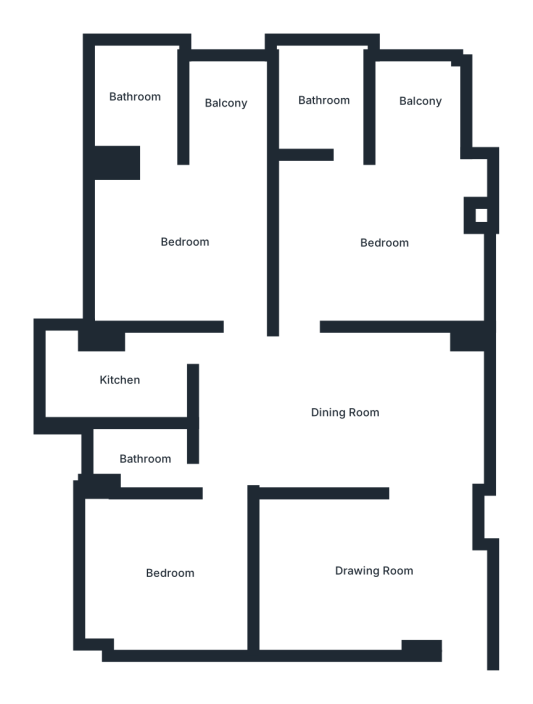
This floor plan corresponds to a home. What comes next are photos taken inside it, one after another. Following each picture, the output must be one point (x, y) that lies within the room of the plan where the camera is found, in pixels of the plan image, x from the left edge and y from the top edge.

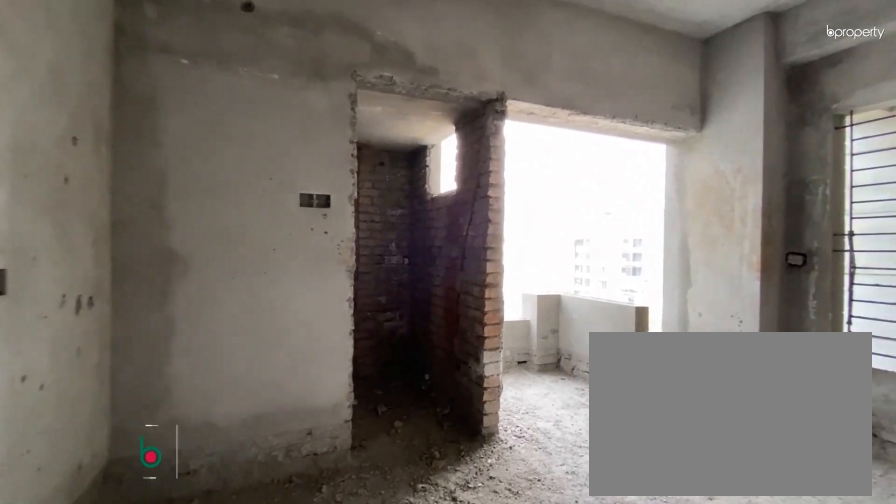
(385, 243)
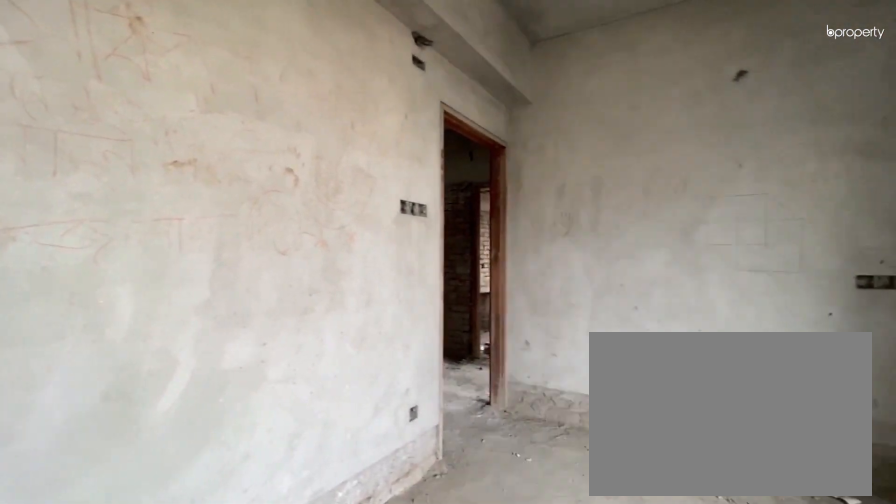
(385, 243)
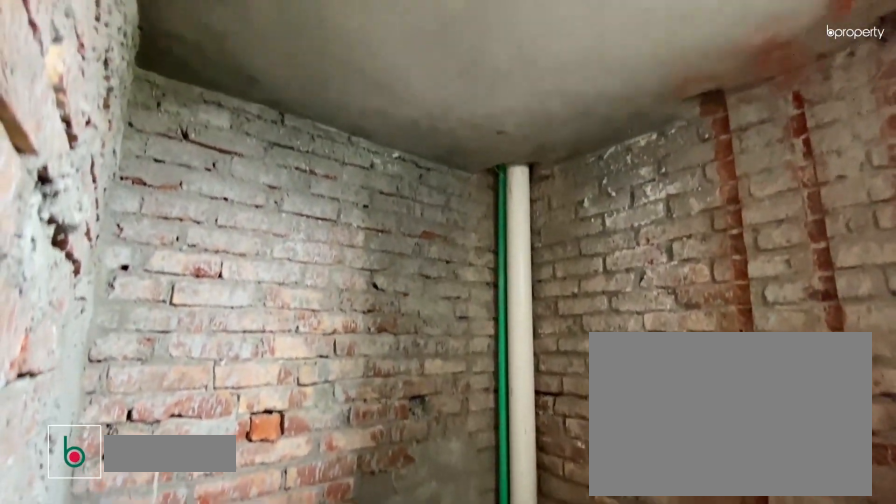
(321, 99)
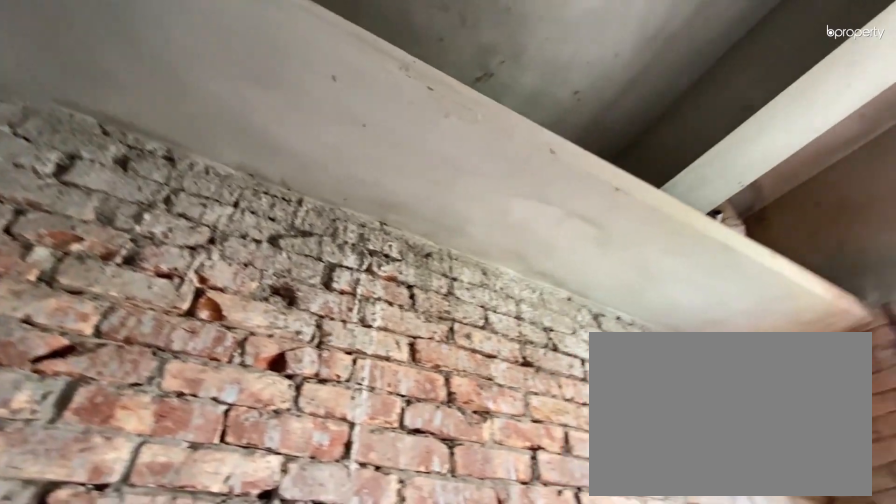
(119, 380)
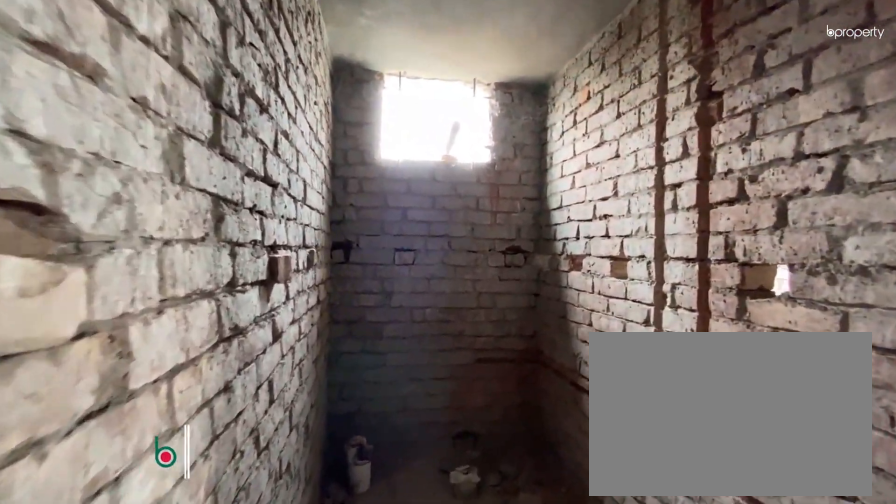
(144, 460)
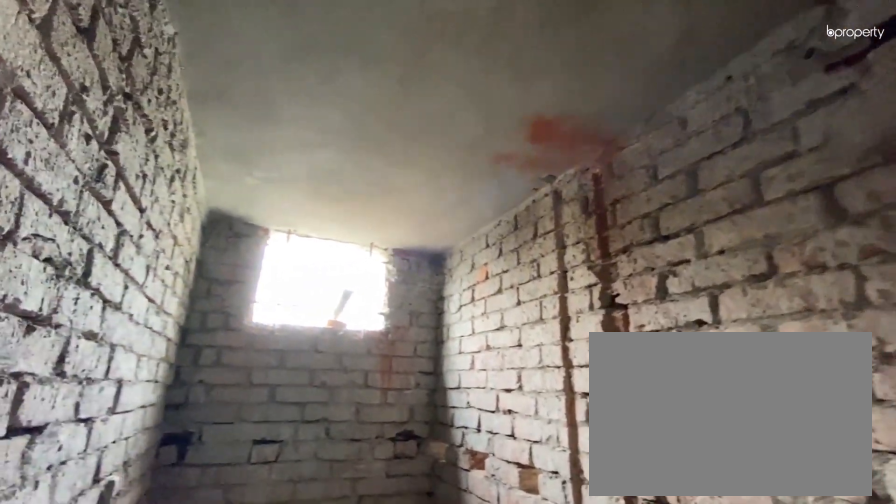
(144, 460)
